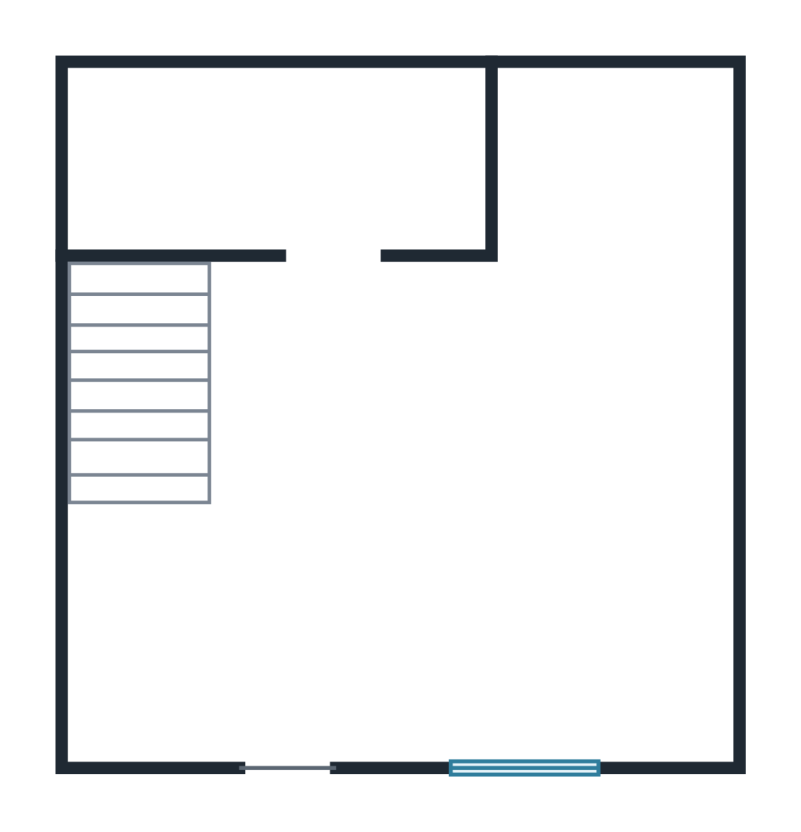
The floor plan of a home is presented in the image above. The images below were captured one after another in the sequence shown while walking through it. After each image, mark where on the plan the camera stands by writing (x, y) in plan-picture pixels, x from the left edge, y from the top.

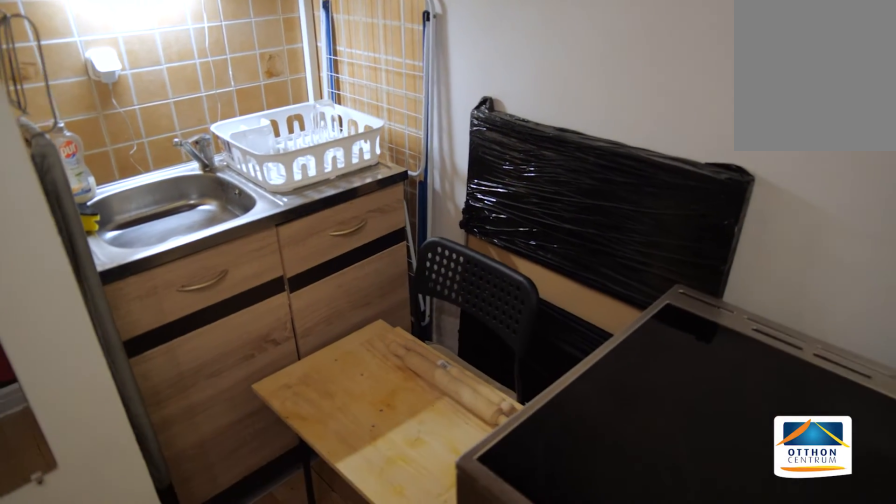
(554, 367)
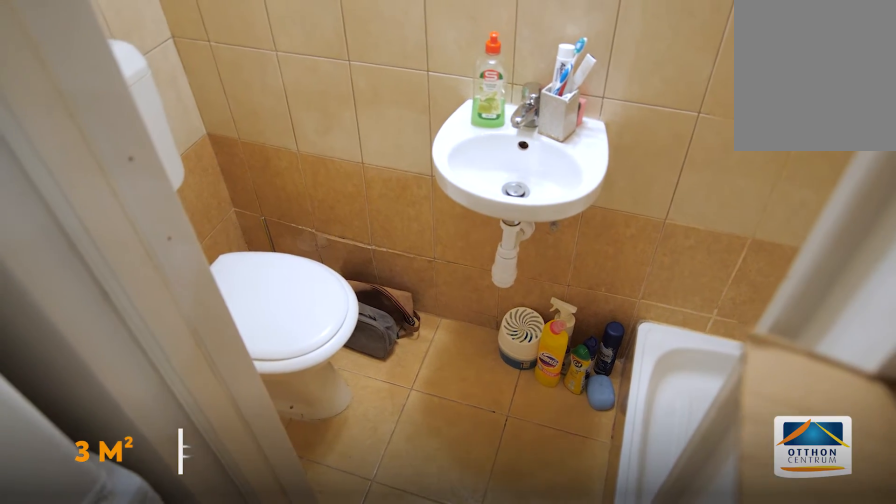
(316, 172)
